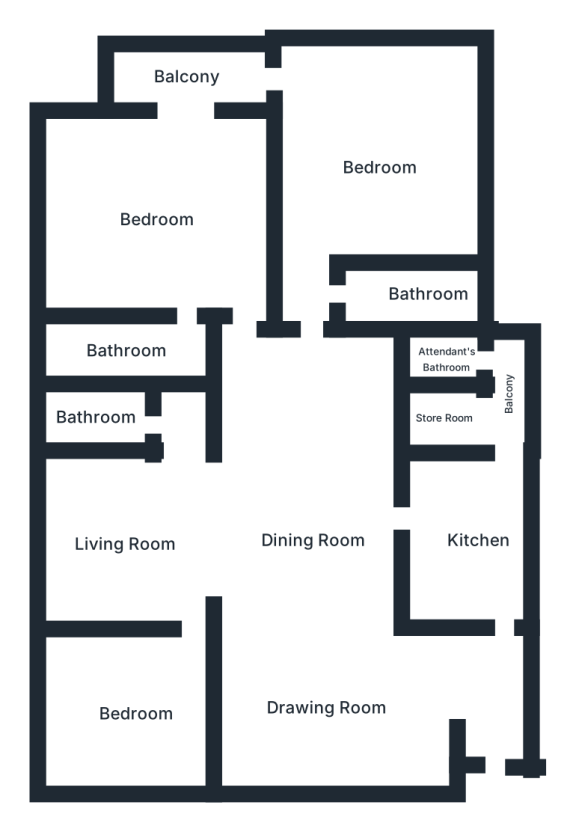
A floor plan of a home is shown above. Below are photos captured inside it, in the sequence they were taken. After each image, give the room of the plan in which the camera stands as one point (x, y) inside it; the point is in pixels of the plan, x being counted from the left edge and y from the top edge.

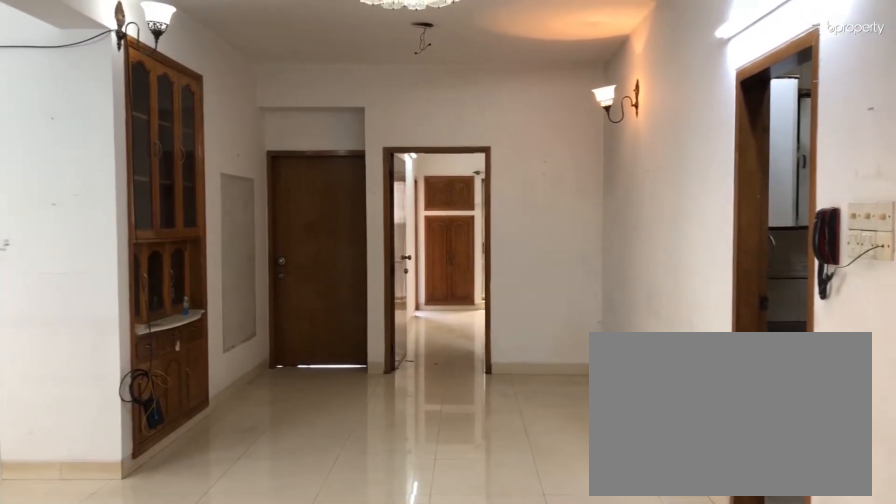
(318, 537)
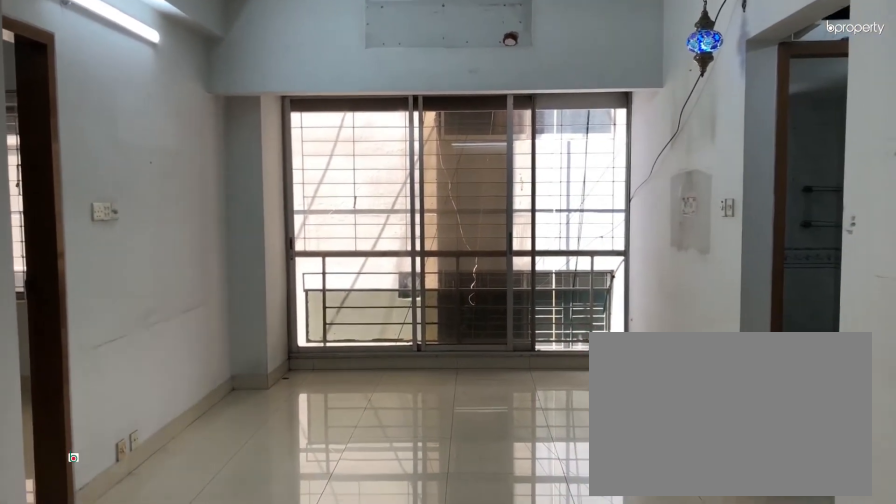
(118, 536)
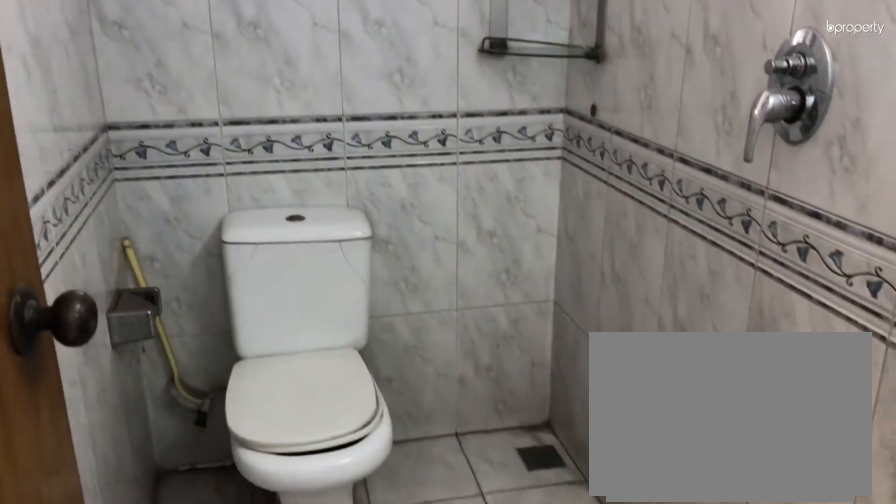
(108, 417)
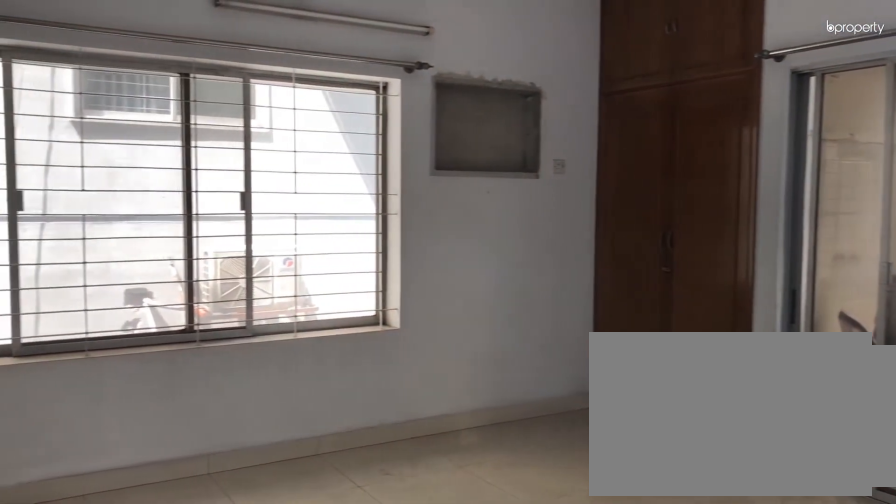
(161, 216)
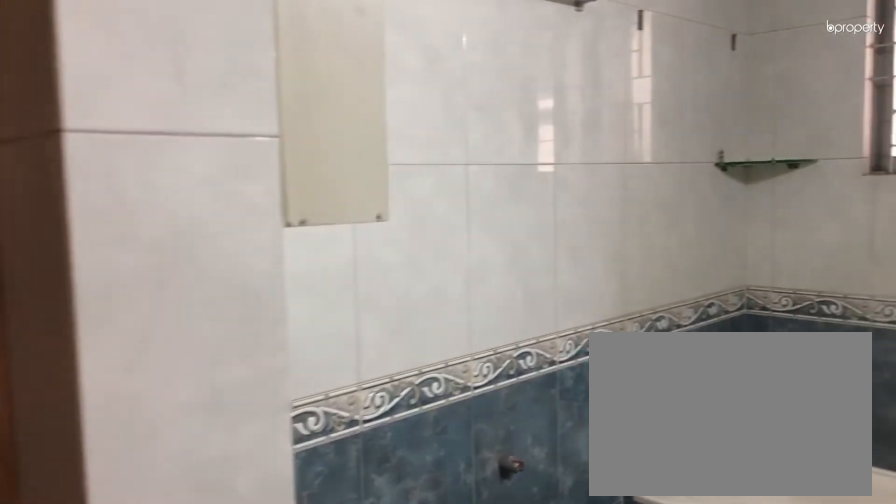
(125, 347)
